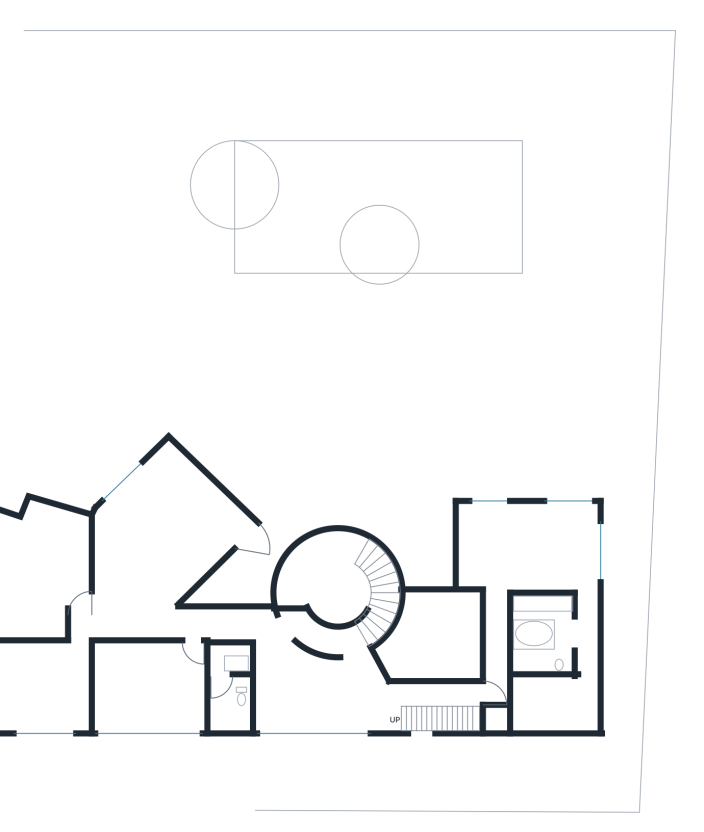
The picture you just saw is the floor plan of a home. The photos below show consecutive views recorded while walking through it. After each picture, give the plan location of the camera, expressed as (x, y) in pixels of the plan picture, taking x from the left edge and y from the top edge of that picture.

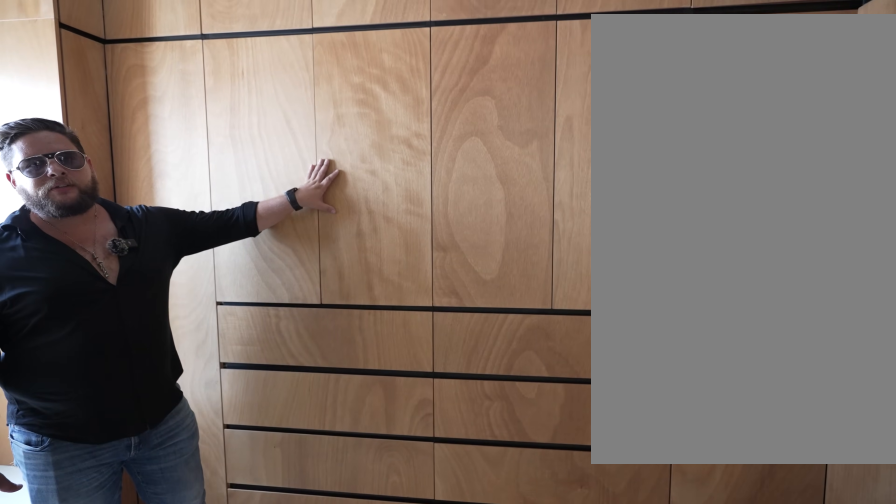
(549, 707)
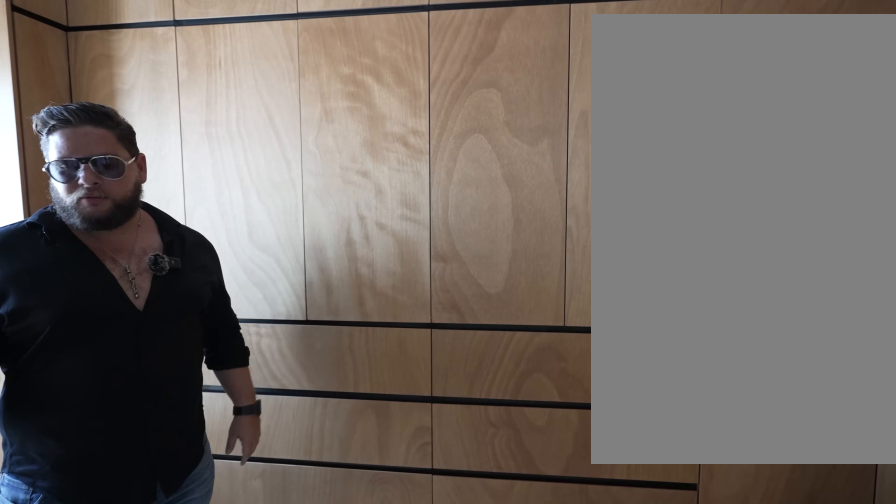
(549, 707)
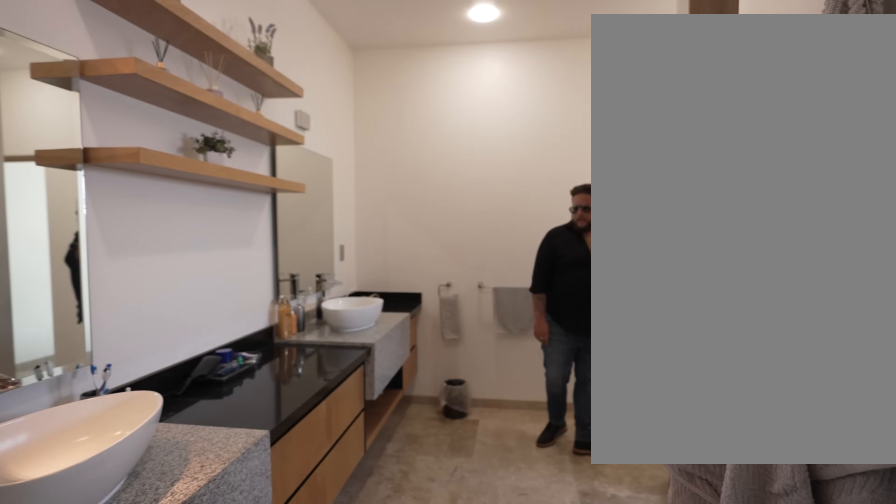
(572, 637)
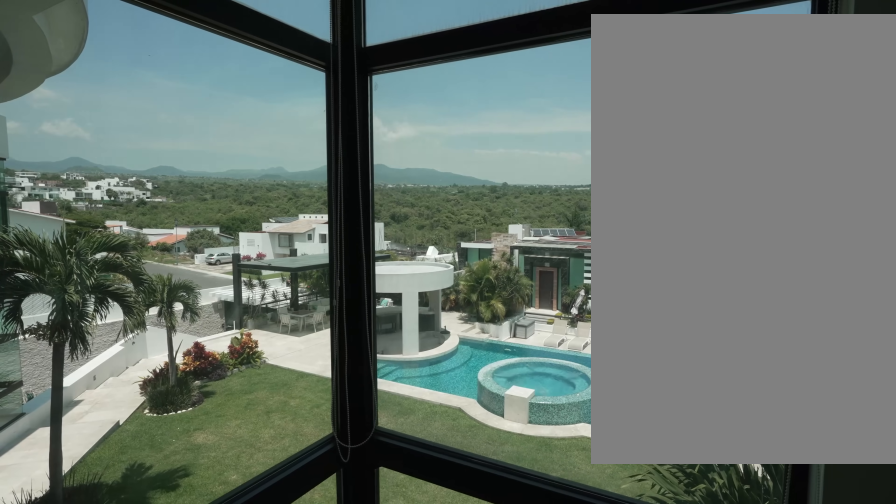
(516, 520)
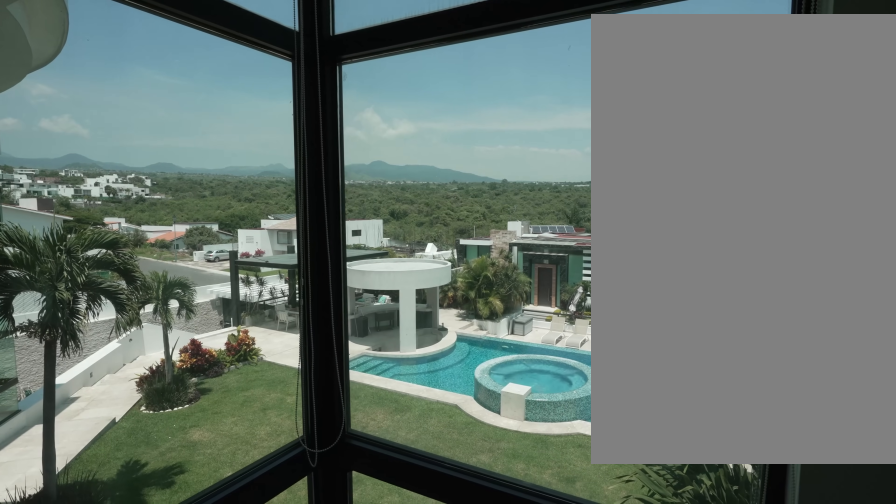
(516, 520)
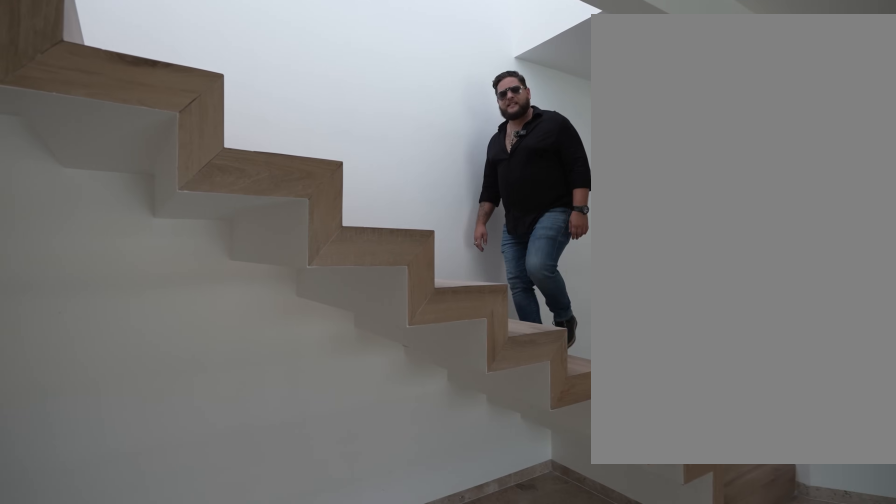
(456, 691)
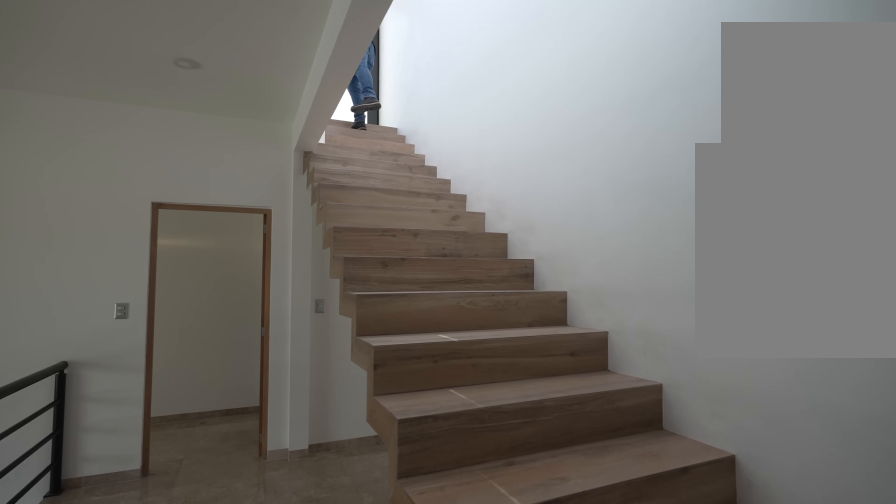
(414, 720)
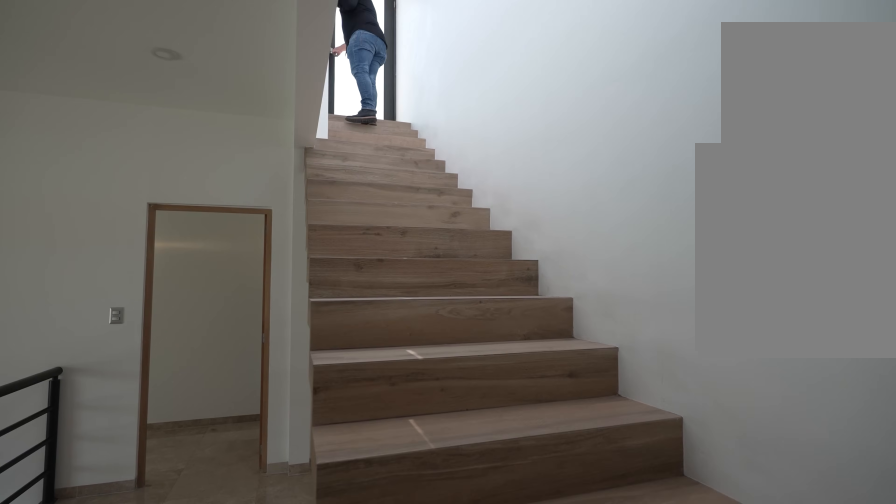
(419, 719)
